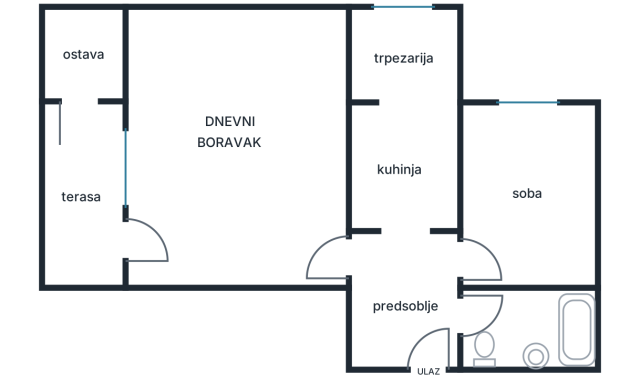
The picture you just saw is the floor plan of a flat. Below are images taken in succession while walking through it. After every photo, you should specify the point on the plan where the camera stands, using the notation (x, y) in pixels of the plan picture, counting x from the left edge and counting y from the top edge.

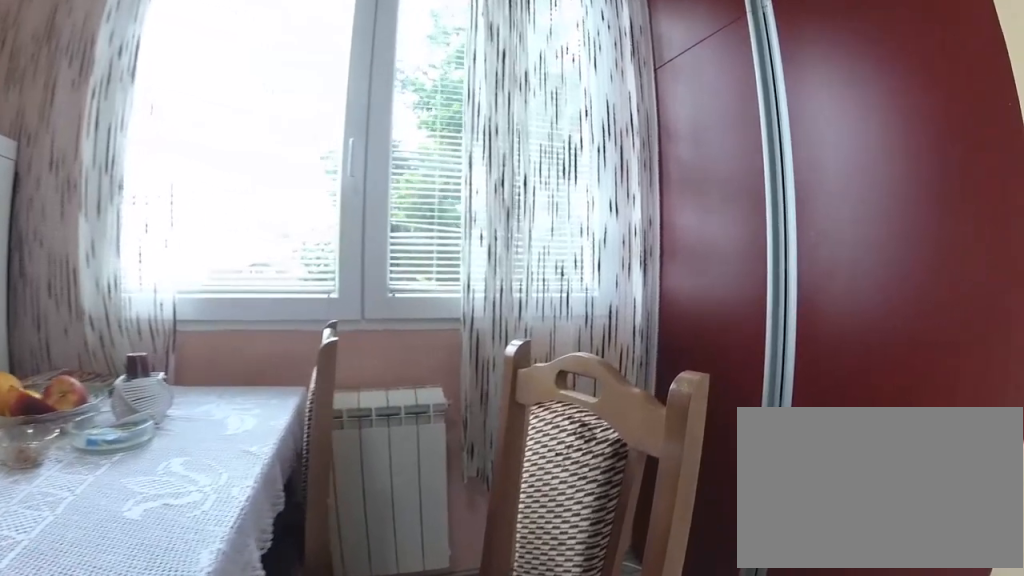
(415, 100)
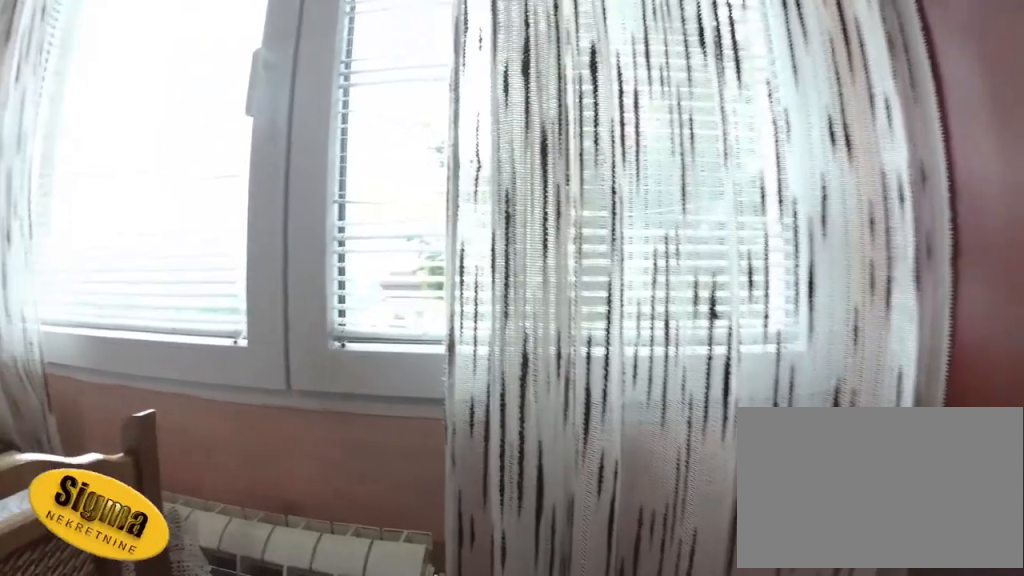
(415, 53)
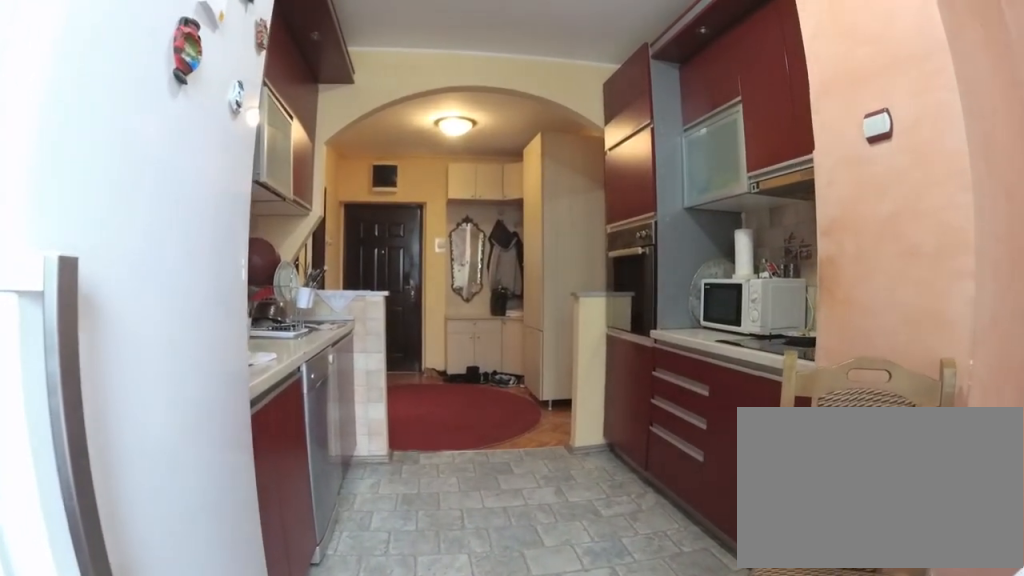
(403, 46)
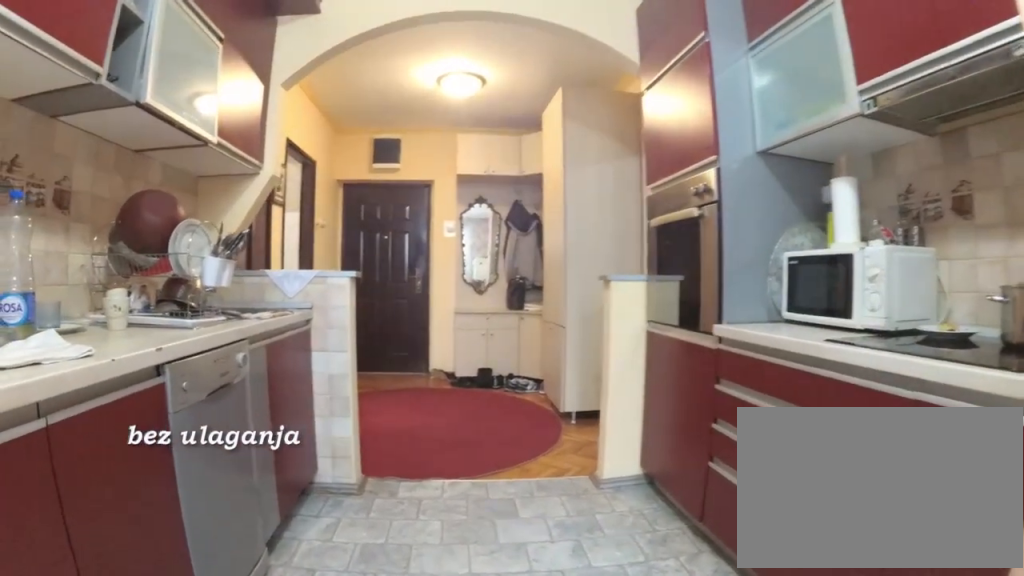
(403, 81)
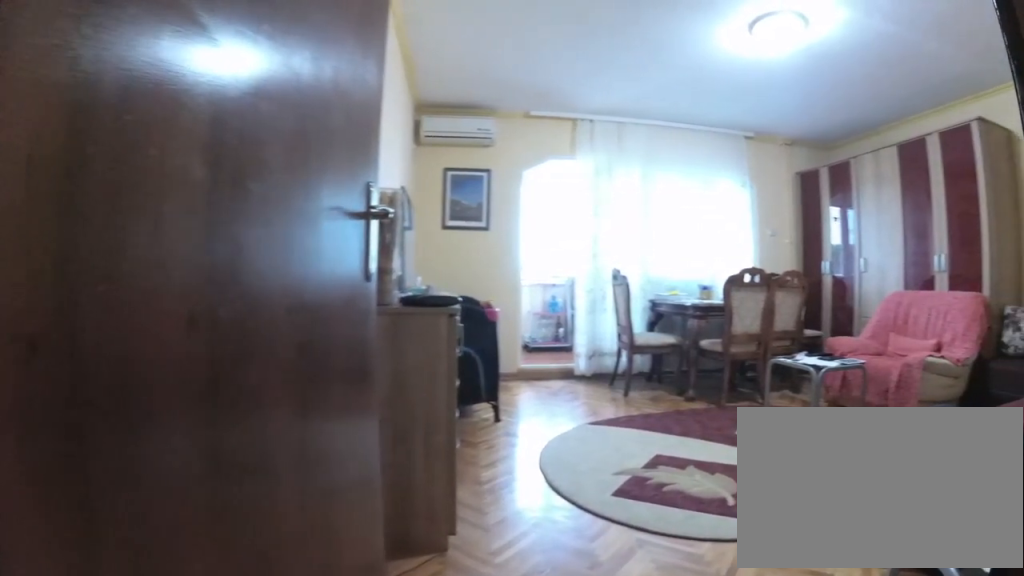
(379, 251)
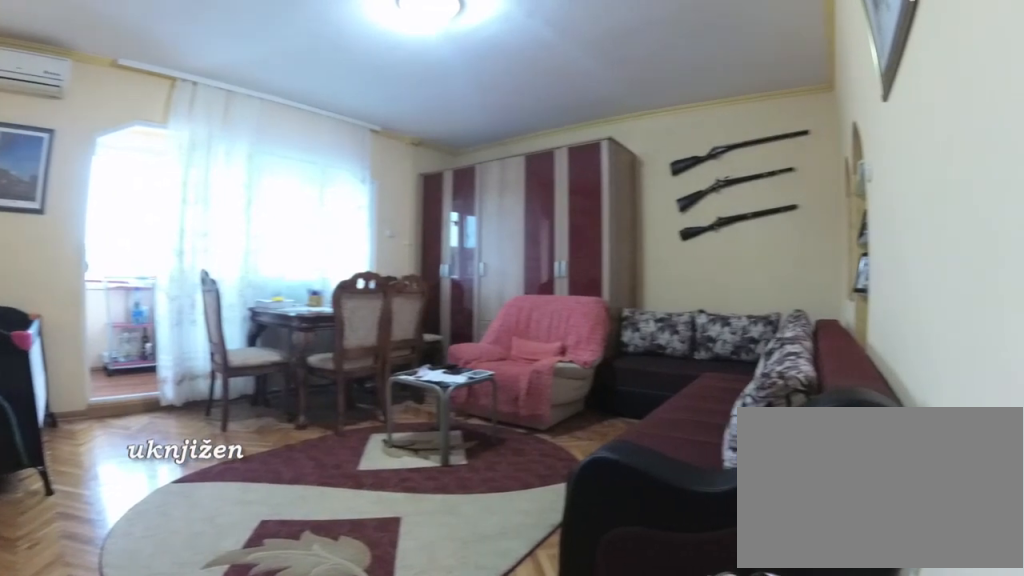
(353, 251)
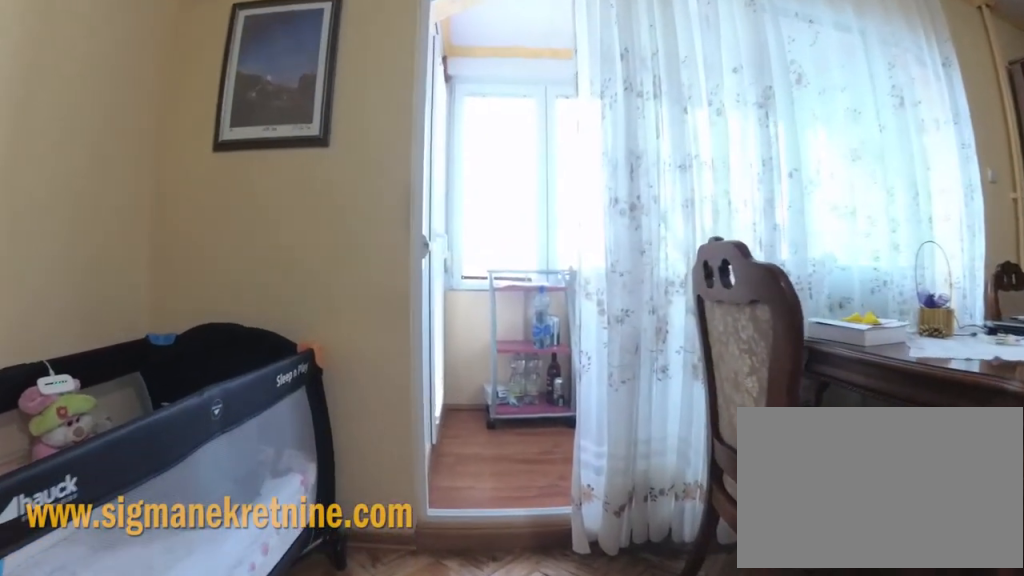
(242, 234)
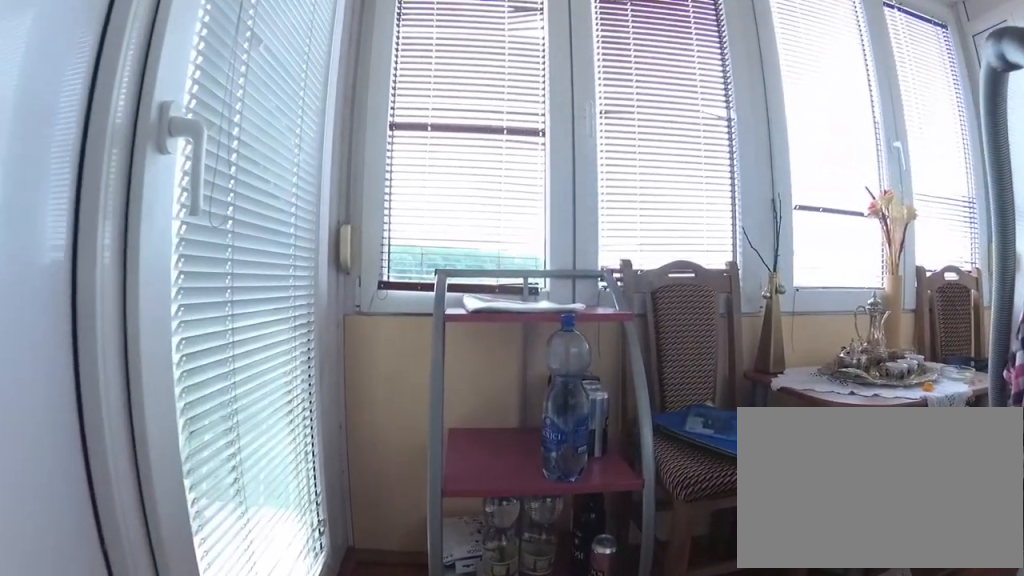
(132, 240)
